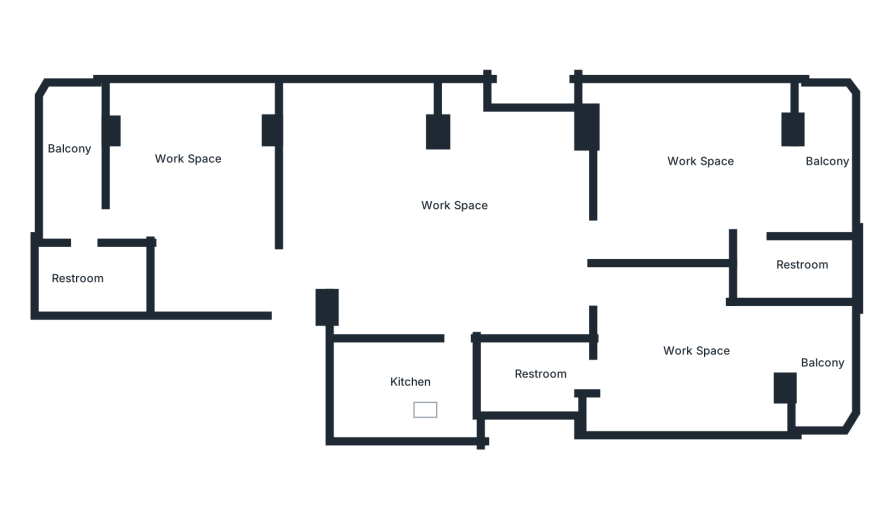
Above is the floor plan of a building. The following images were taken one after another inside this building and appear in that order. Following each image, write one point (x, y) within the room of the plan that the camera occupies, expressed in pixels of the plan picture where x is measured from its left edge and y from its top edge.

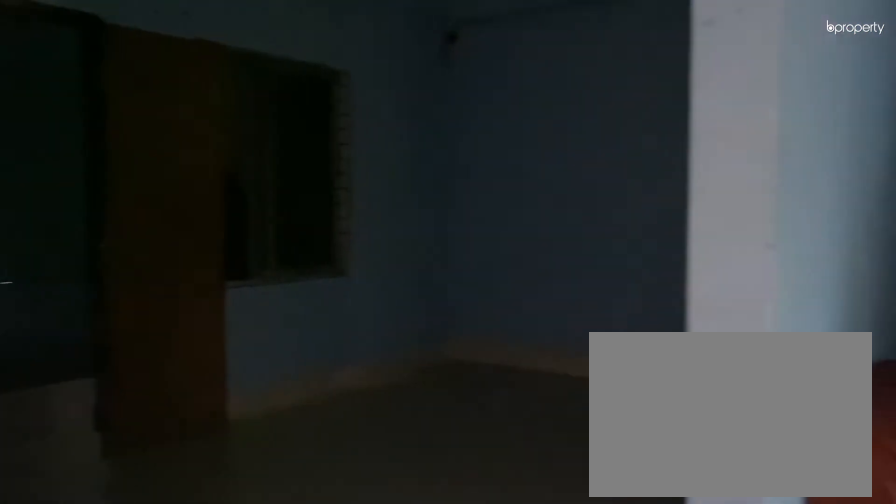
(290, 290)
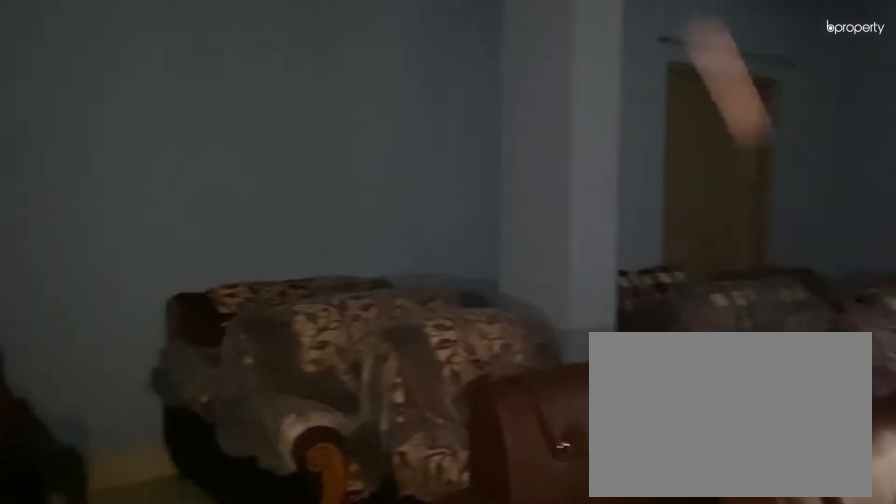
(441, 251)
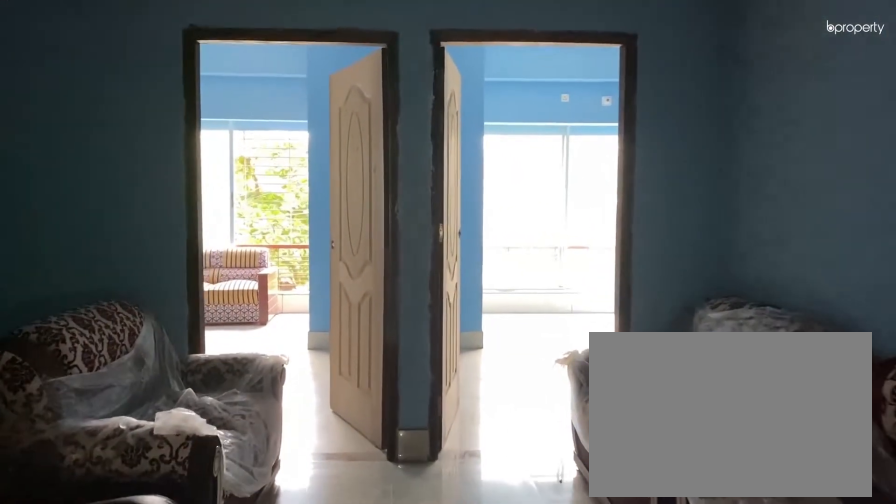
(441, 251)
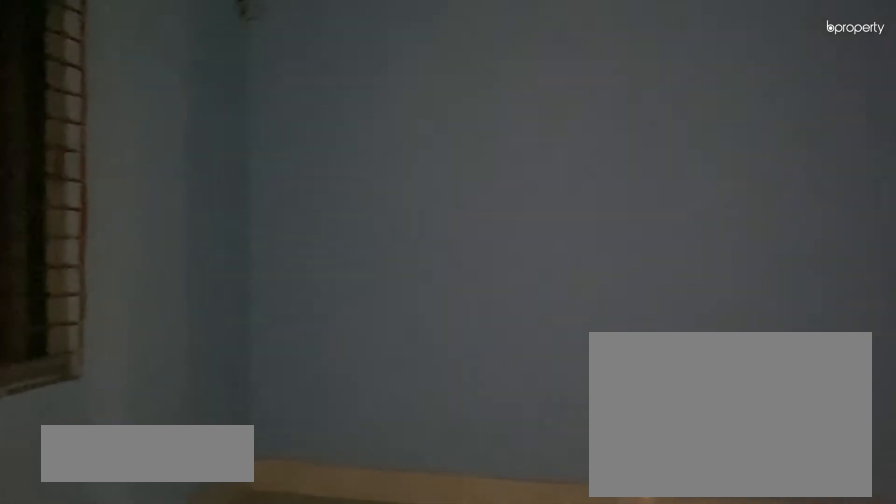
(191, 182)
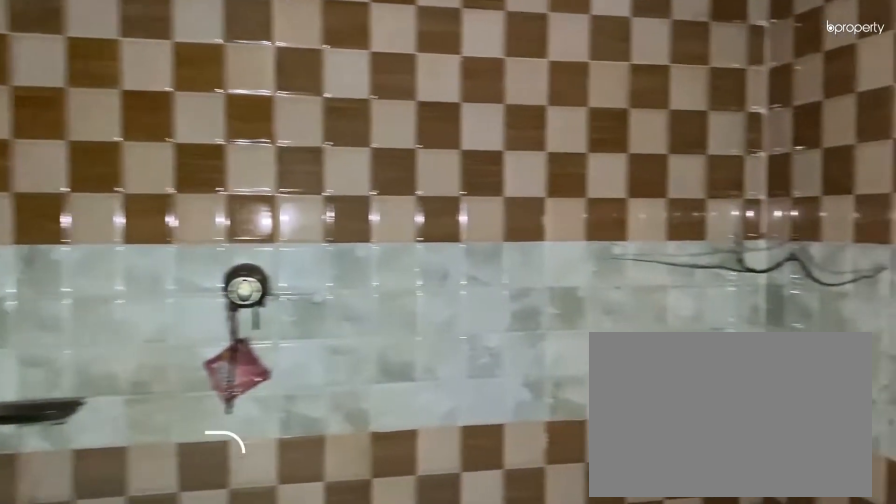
(88, 271)
